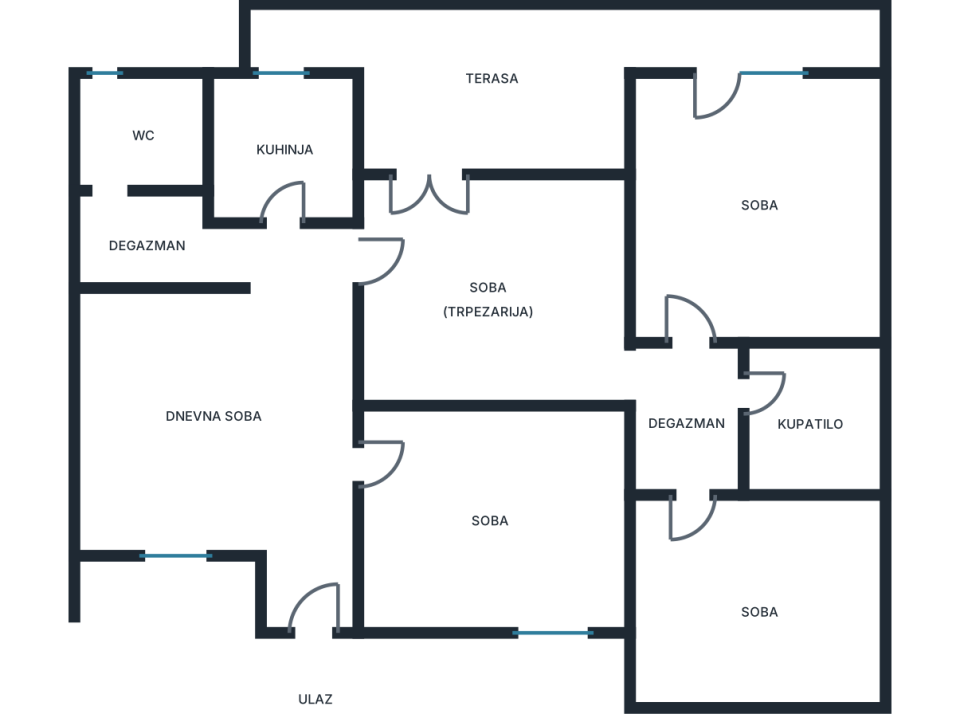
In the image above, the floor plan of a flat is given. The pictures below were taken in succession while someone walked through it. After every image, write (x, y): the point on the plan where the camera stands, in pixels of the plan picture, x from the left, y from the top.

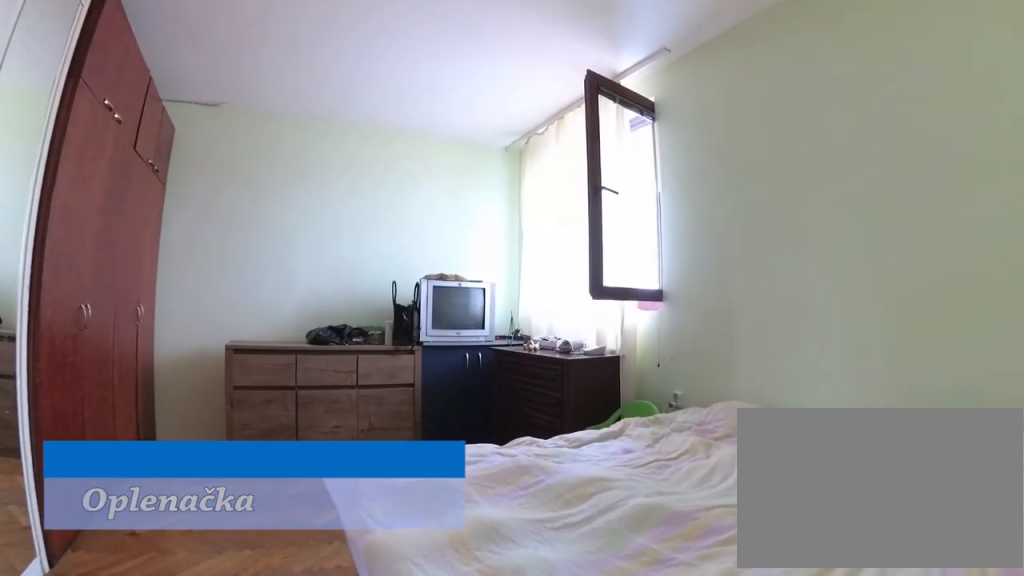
(401, 462)
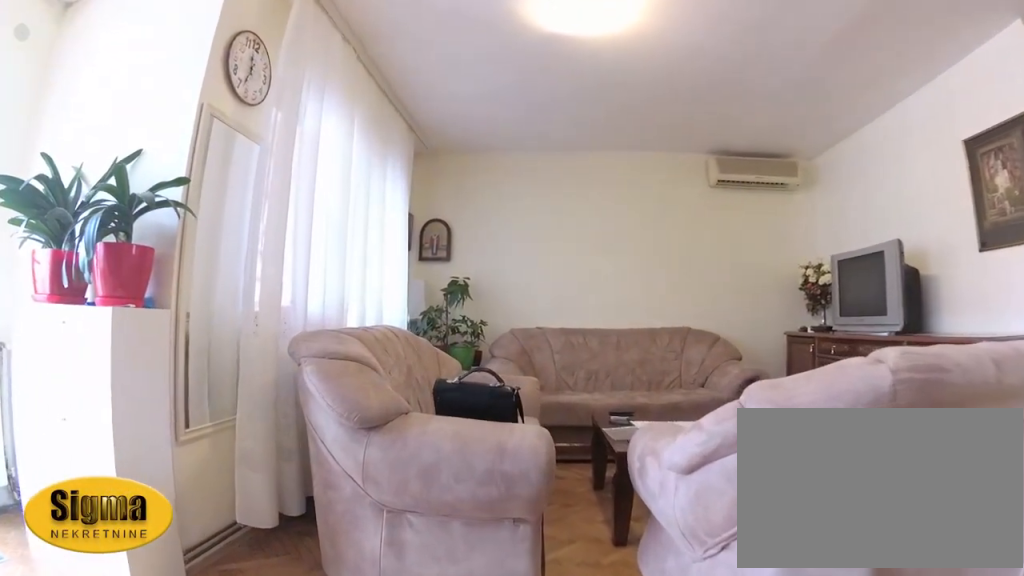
(370, 476)
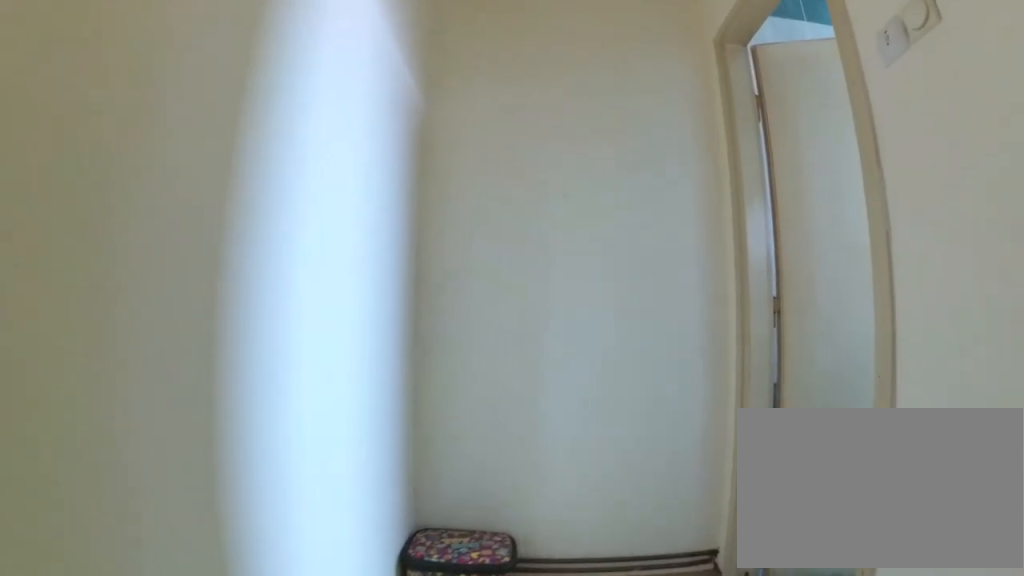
(230, 261)
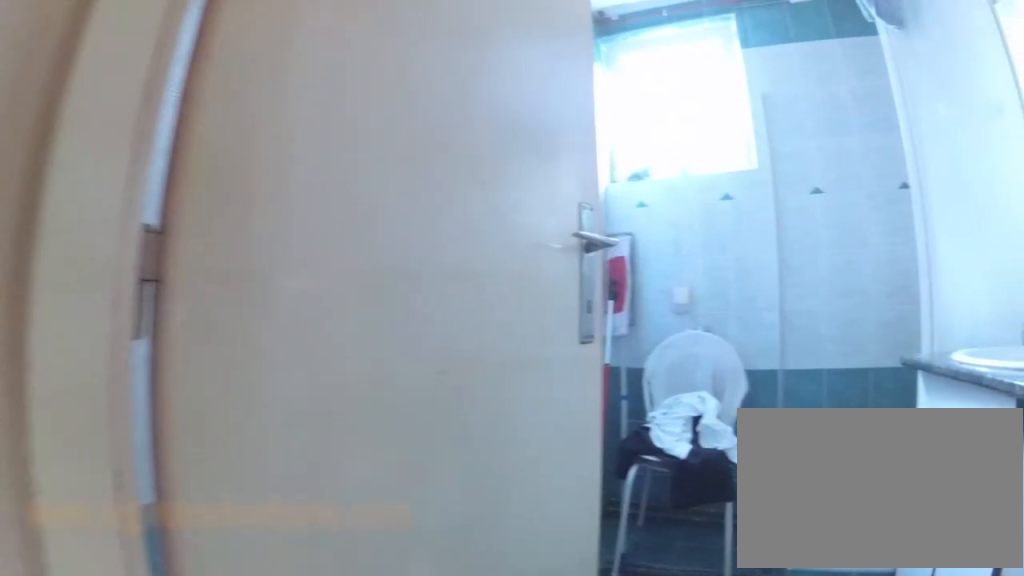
(153, 253)
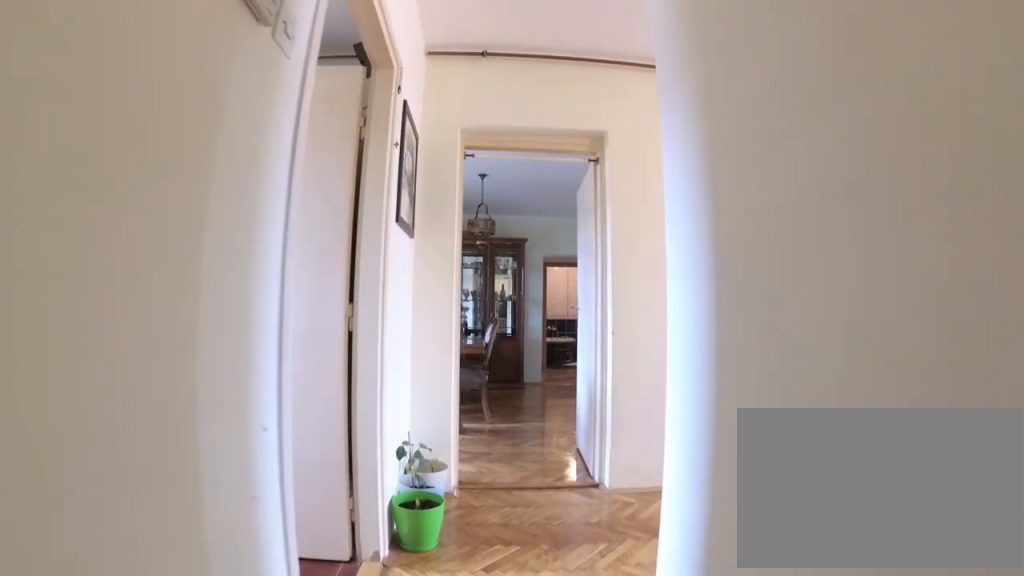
(152, 252)
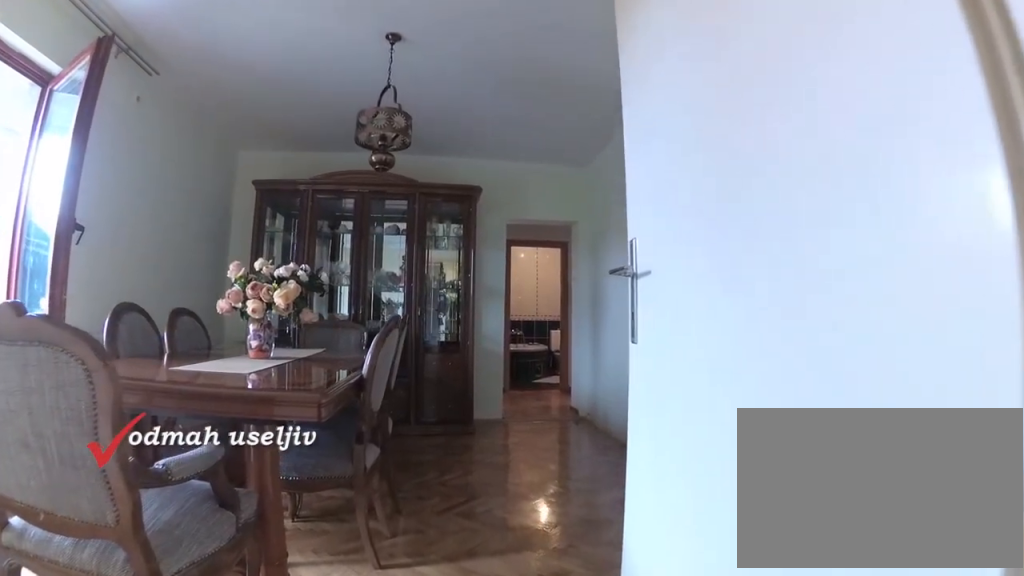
(310, 290)
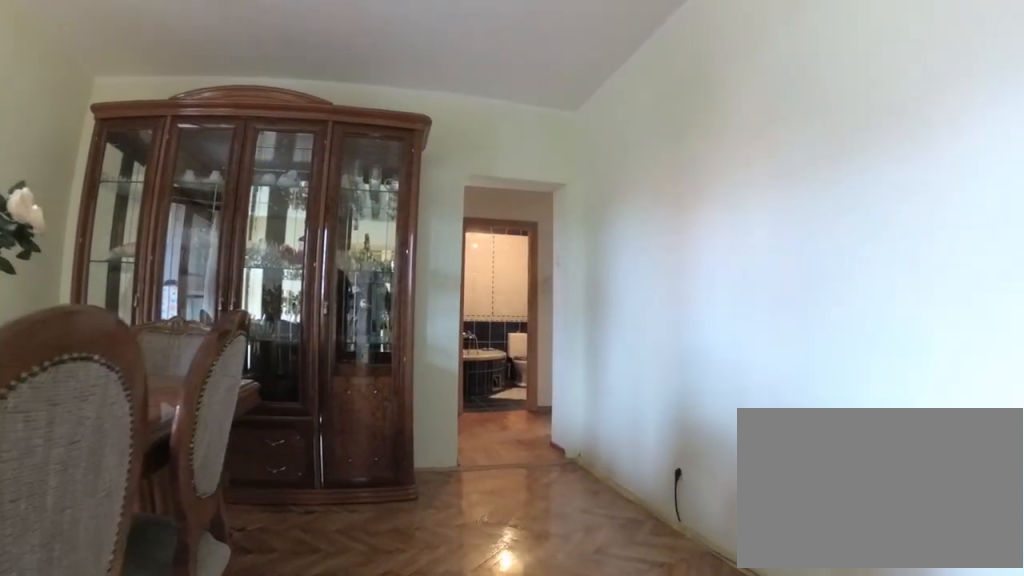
(389, 318)
